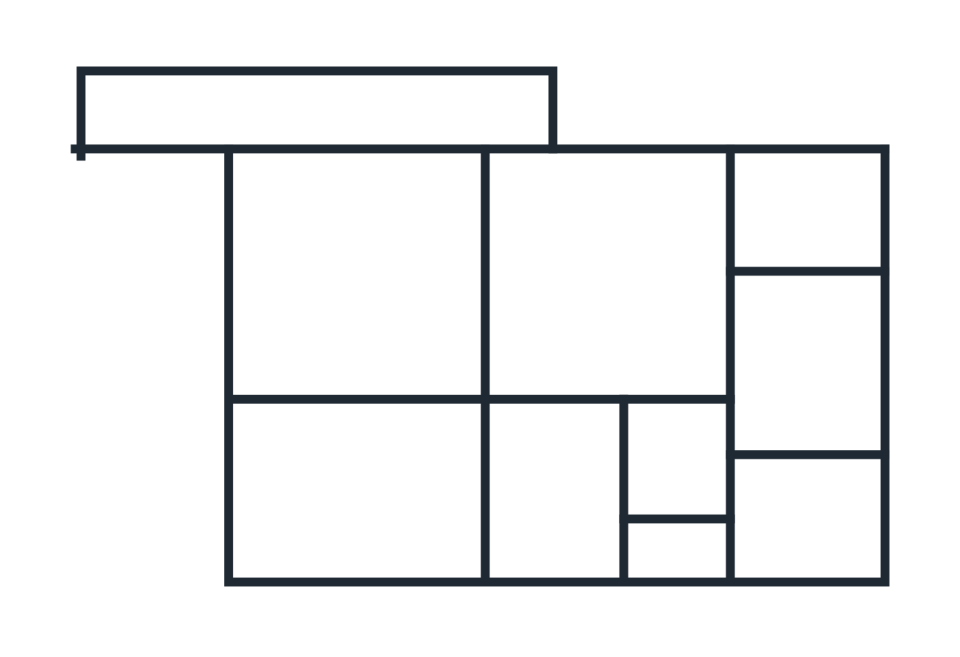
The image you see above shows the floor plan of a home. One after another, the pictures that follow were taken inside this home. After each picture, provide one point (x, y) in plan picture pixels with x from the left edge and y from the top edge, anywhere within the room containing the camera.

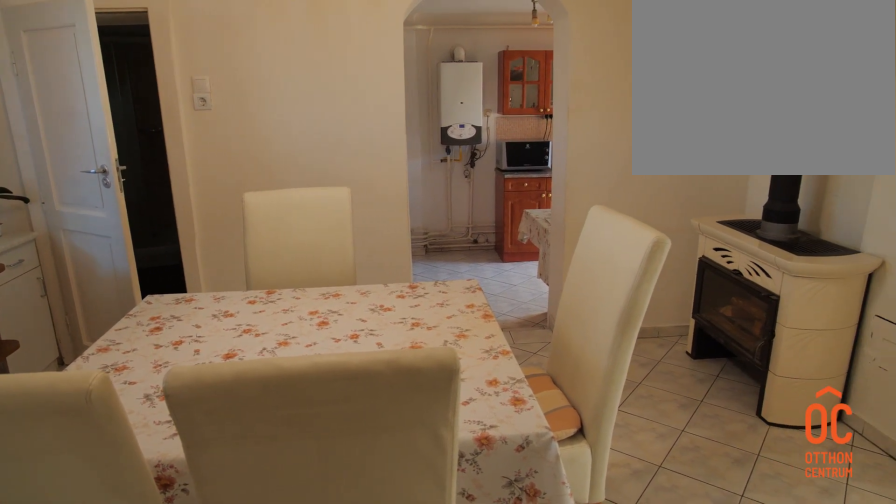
(602, 262)
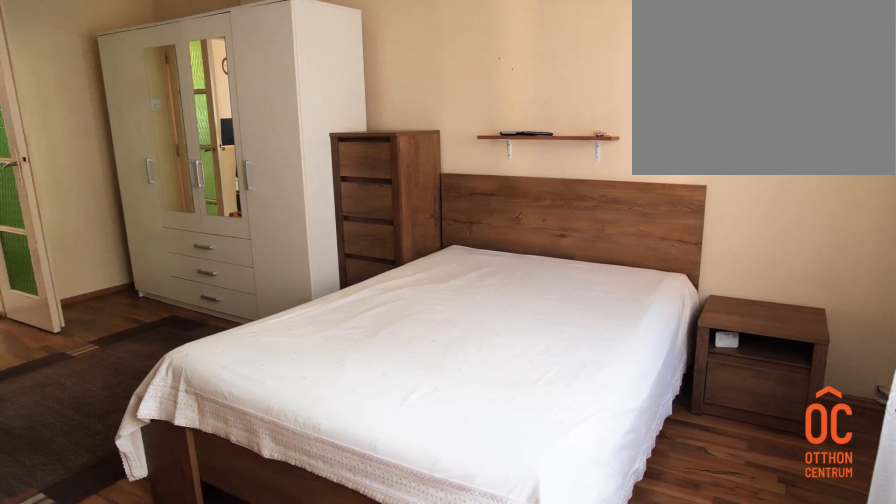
(356, 272)
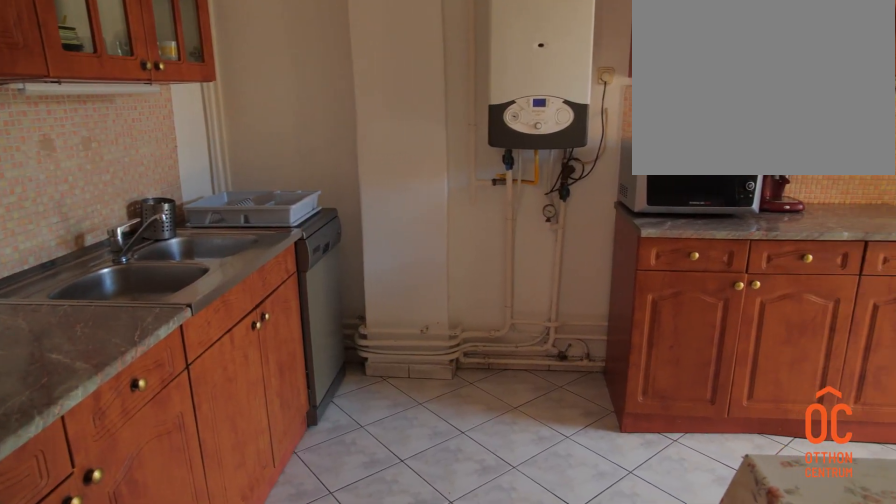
(813, 366)
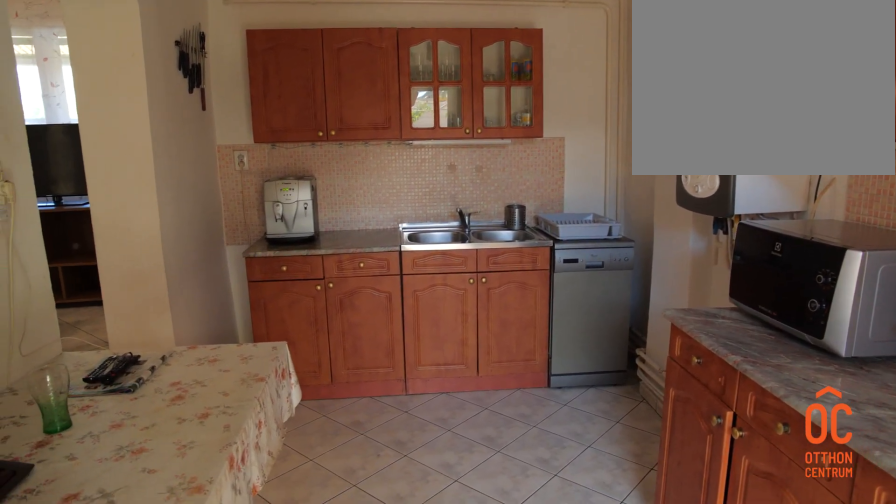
(813, 369)
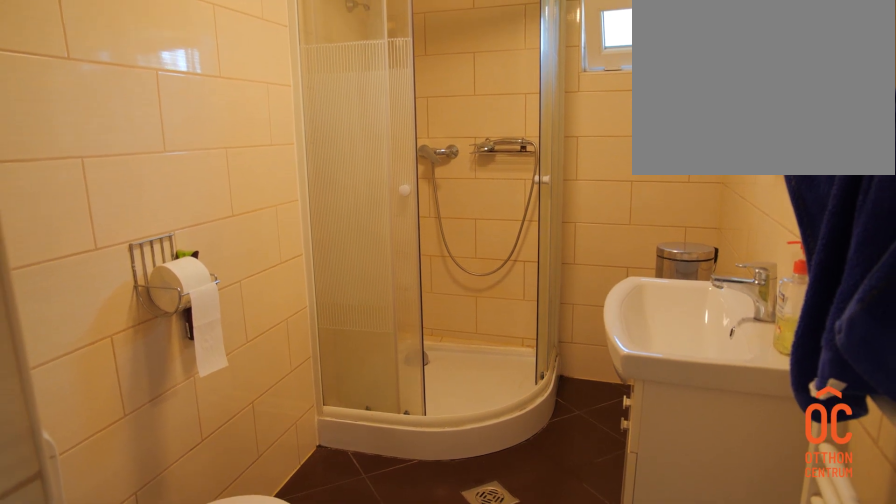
(813, 214)
